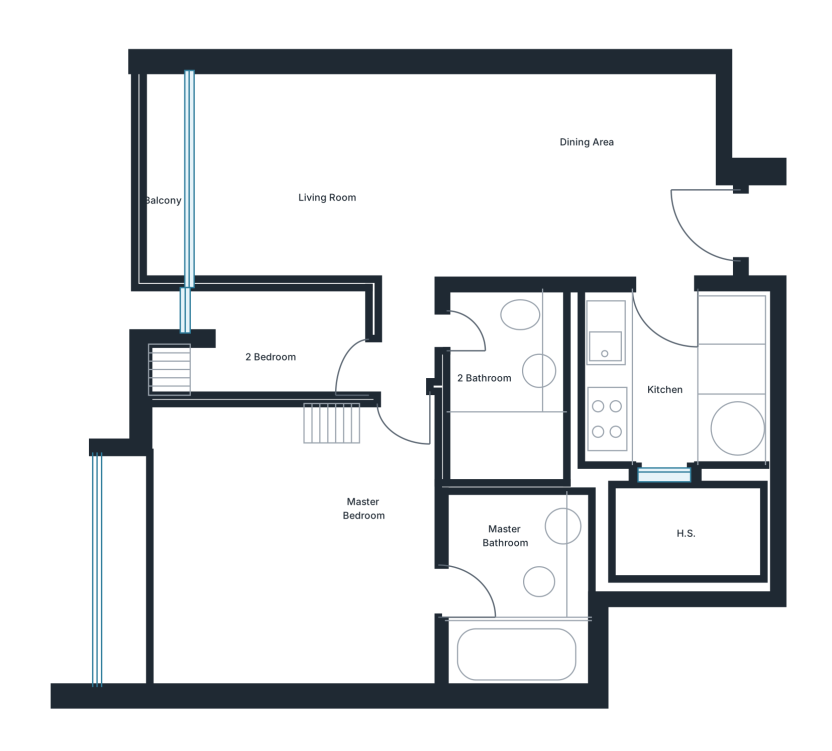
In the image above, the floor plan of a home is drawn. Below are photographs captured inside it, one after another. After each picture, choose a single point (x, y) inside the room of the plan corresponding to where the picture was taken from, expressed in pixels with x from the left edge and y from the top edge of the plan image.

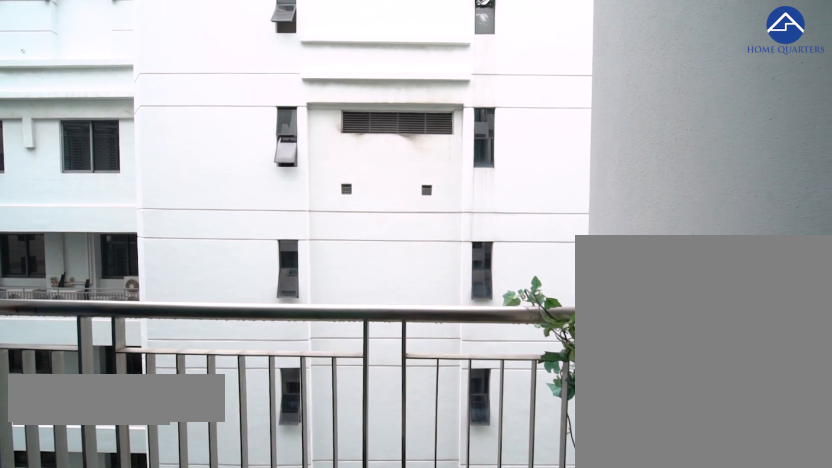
(161, 184)
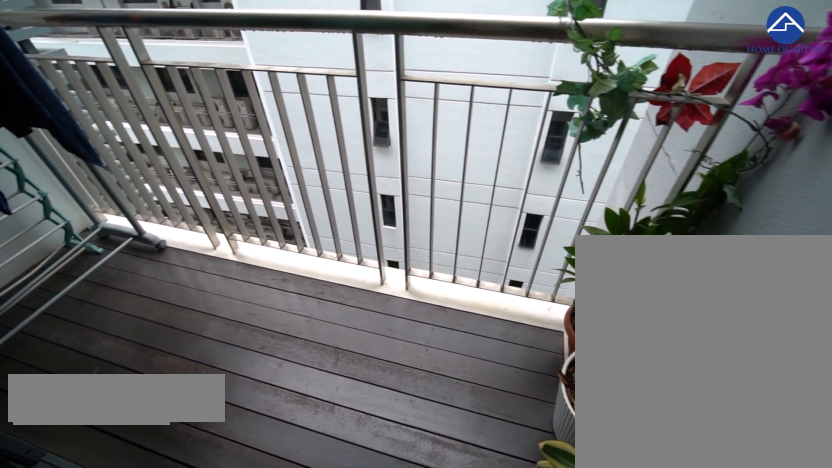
(161, 183)
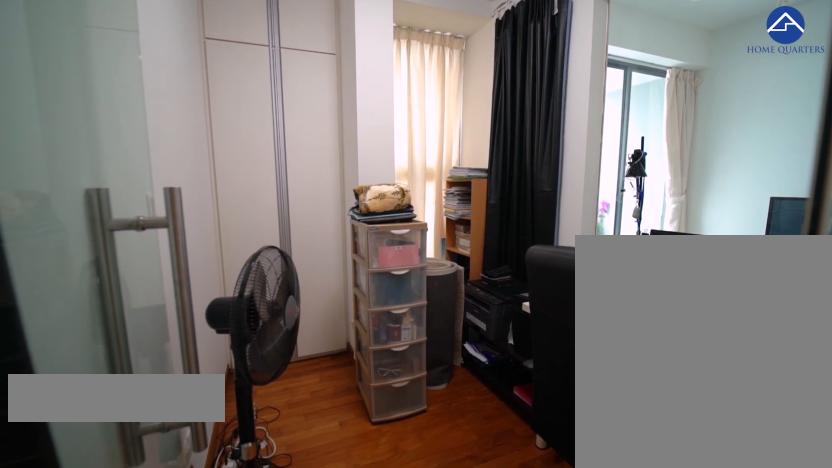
(269, 345)
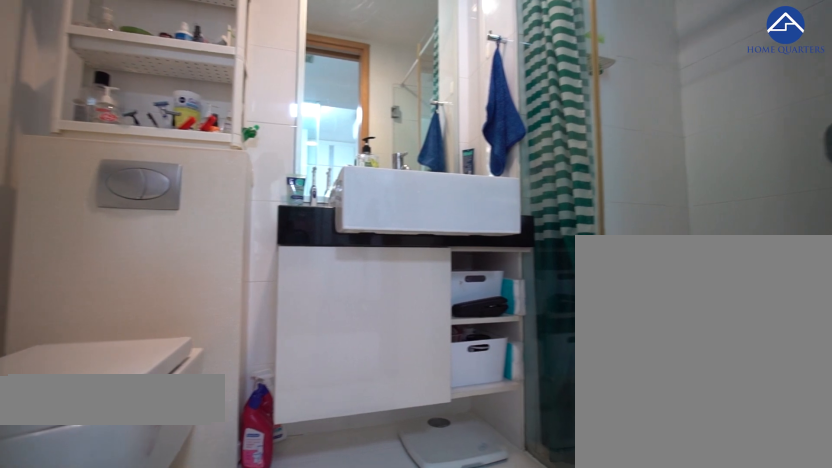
(505, 386)
